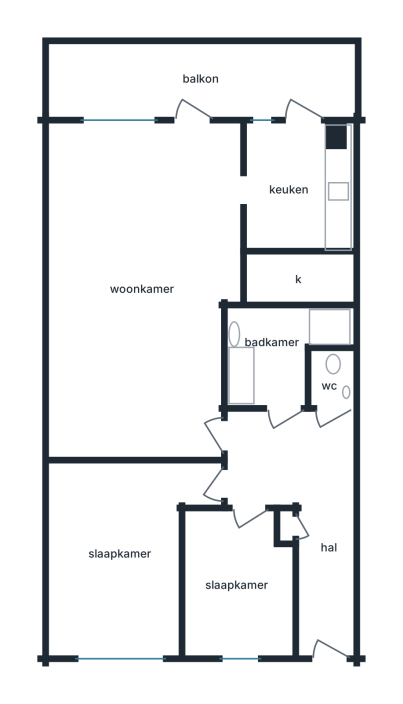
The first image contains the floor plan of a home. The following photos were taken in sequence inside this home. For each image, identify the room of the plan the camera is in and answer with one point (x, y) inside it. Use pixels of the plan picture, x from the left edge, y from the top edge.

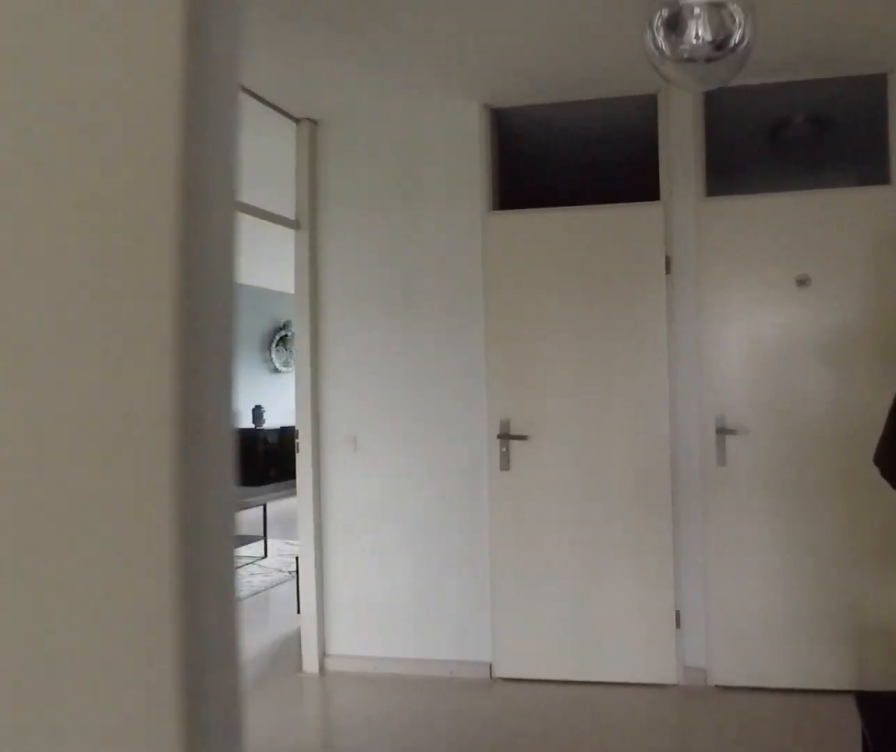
(302, 505)
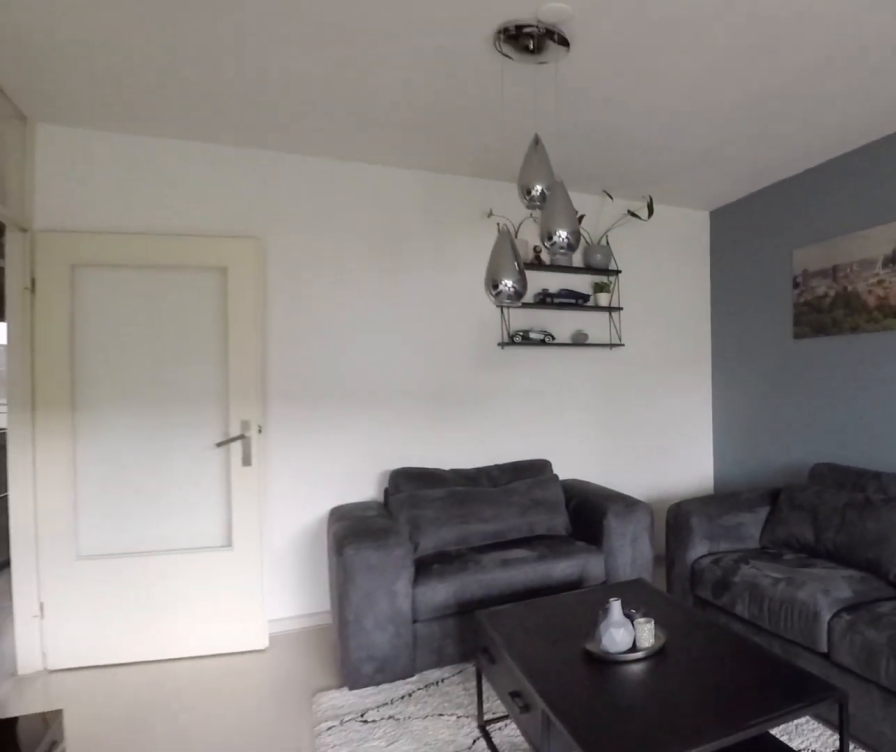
(142, 285)
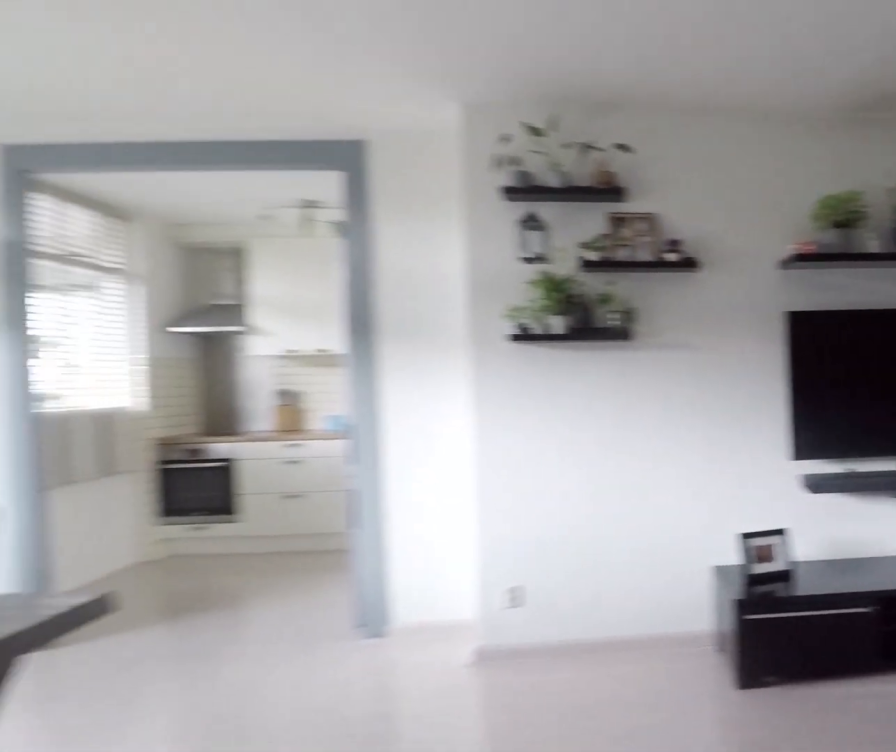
(142, 285)
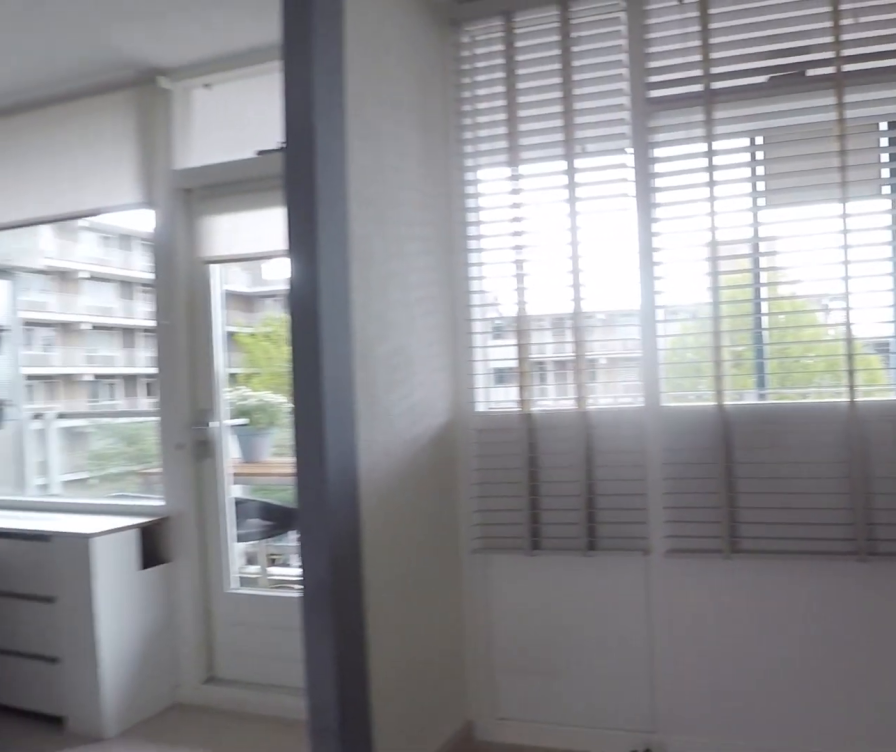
(296, 188)
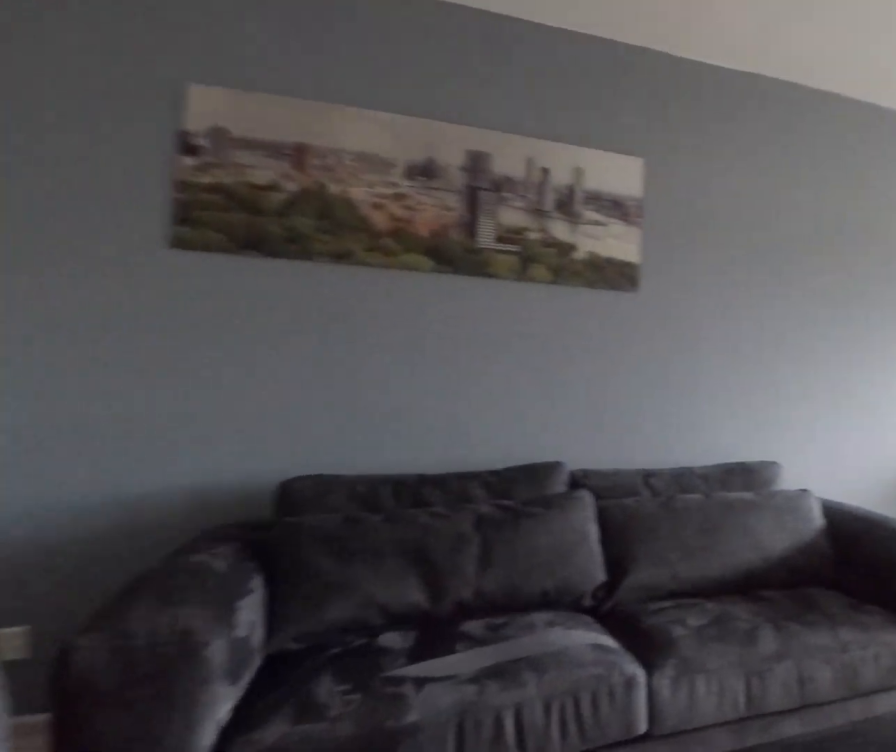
(142, 285)
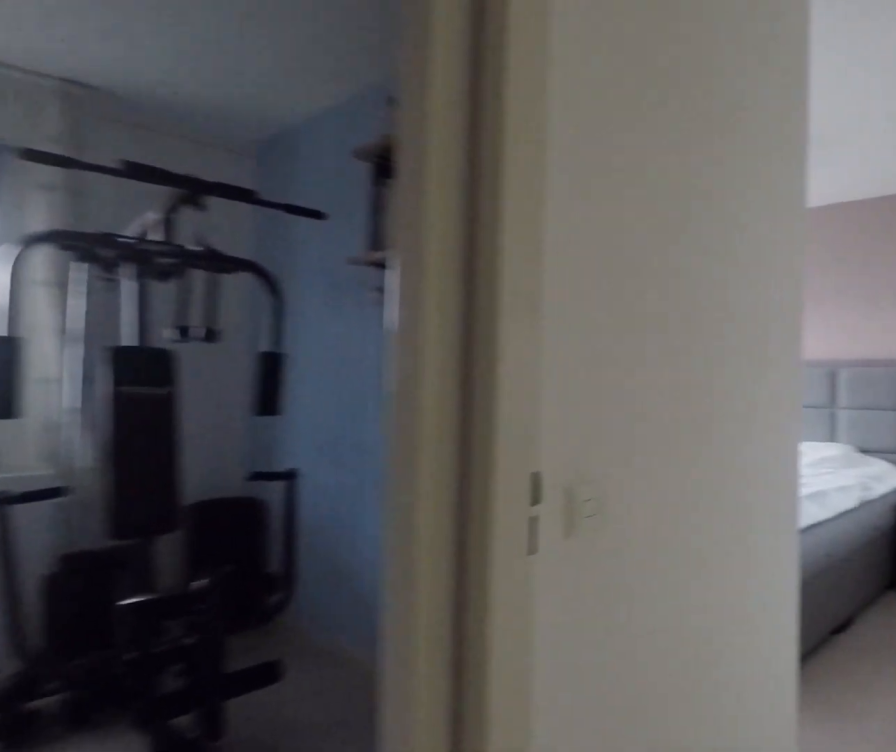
(302, 506)
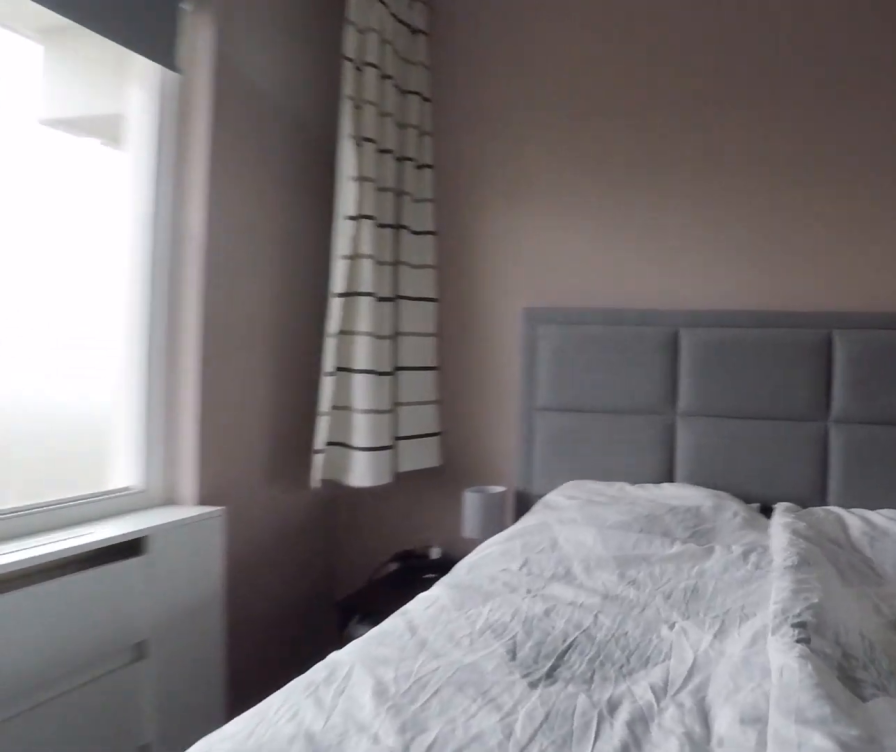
(121, 555)
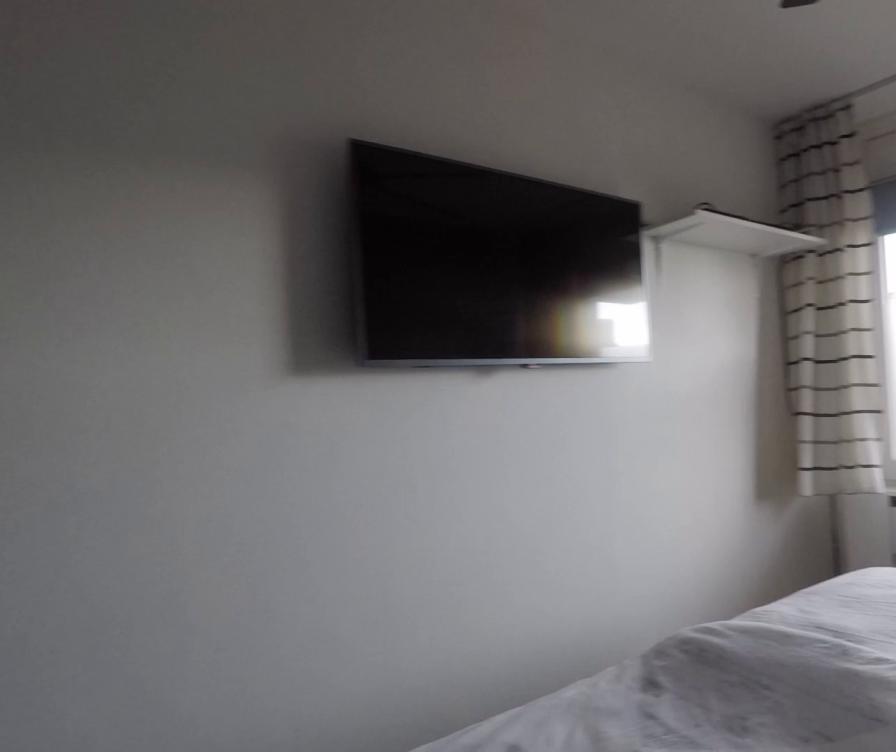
(121, 555)
